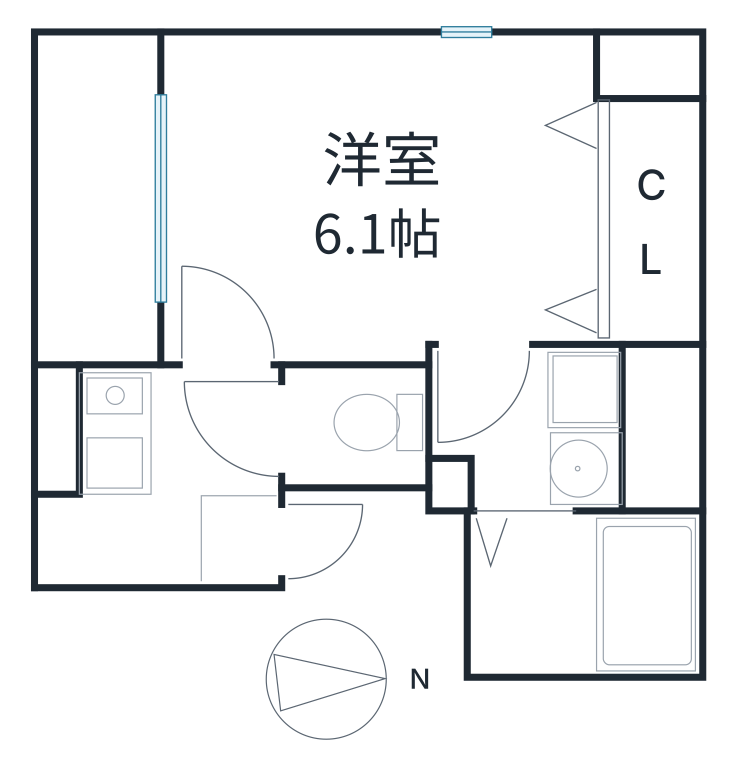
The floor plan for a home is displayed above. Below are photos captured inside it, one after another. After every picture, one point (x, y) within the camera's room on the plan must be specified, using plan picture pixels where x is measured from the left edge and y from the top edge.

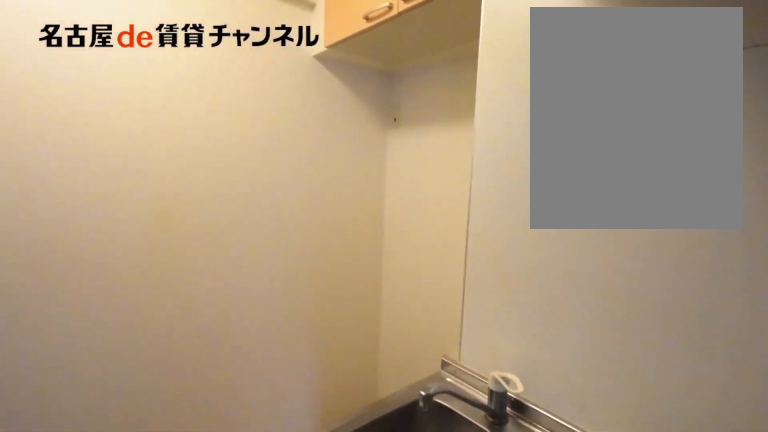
(147, 468)
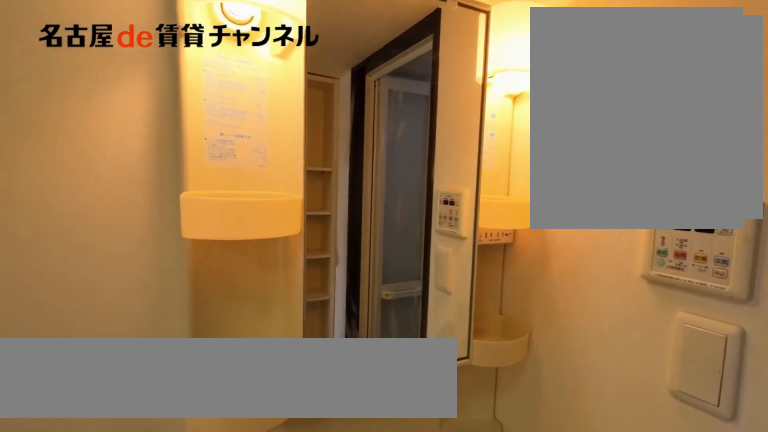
(529, 429)
